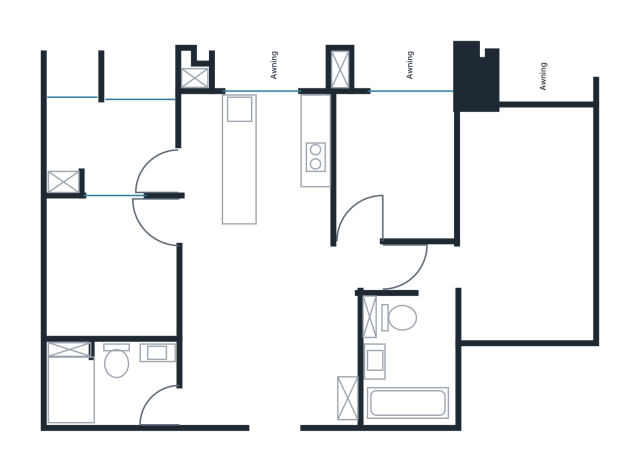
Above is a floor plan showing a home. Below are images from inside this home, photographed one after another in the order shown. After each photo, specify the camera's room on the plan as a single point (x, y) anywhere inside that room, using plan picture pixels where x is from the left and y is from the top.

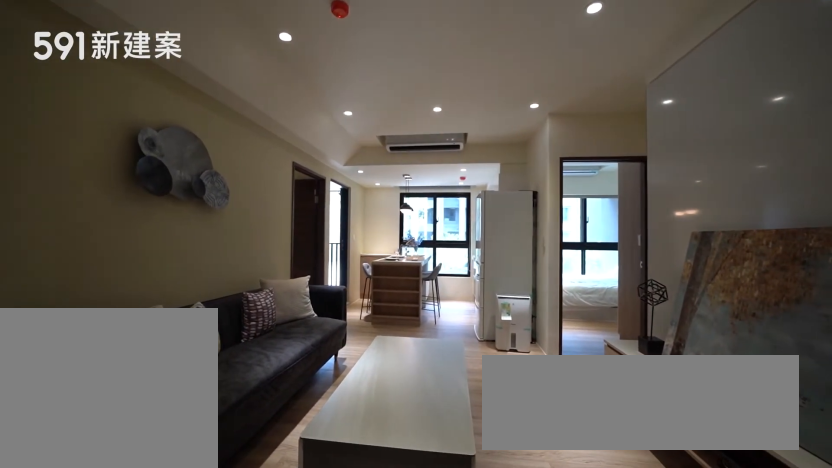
(269, 335)
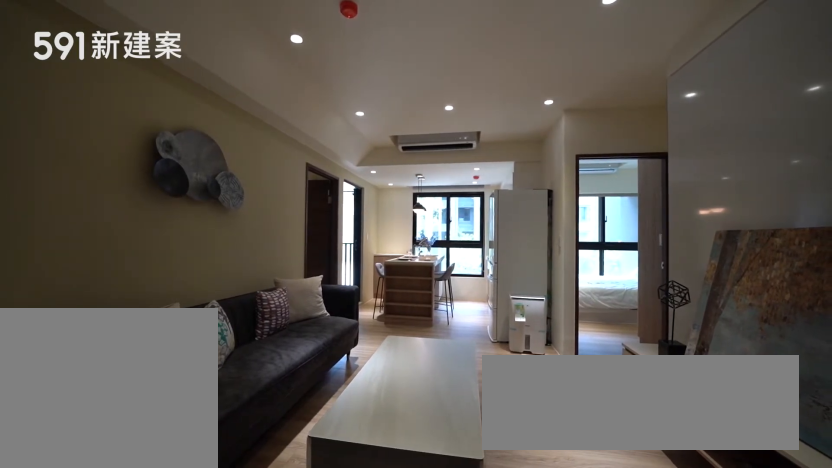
(269, 335)
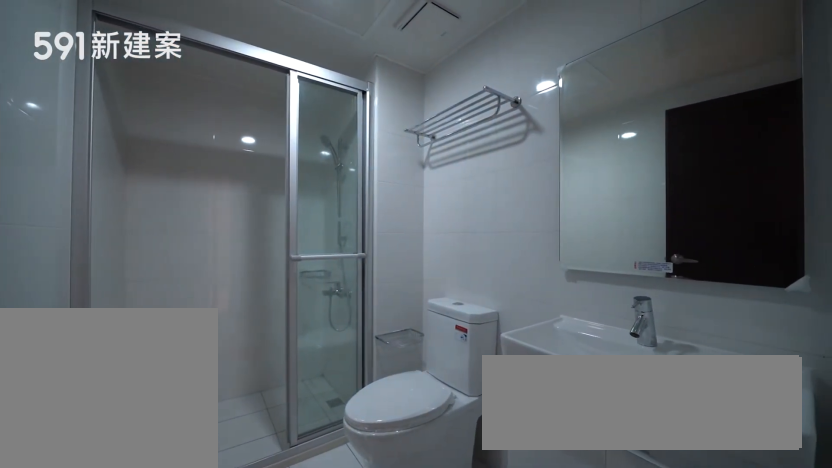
(109, 382)
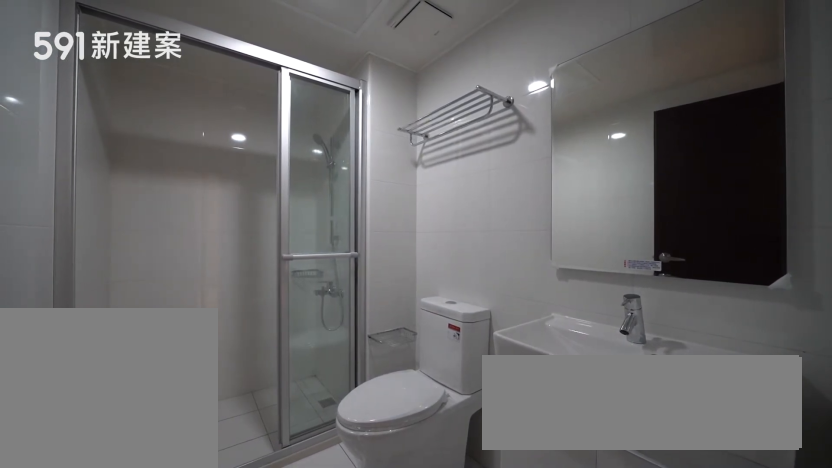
(109, 382)
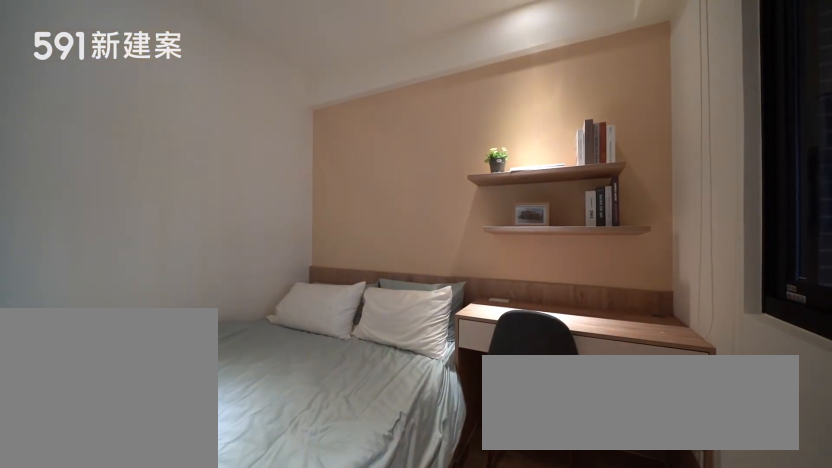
(111, 269)
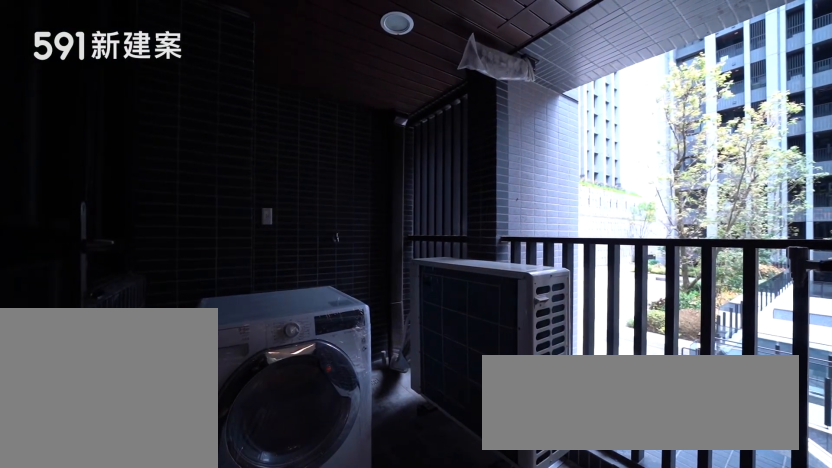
(112, 145)
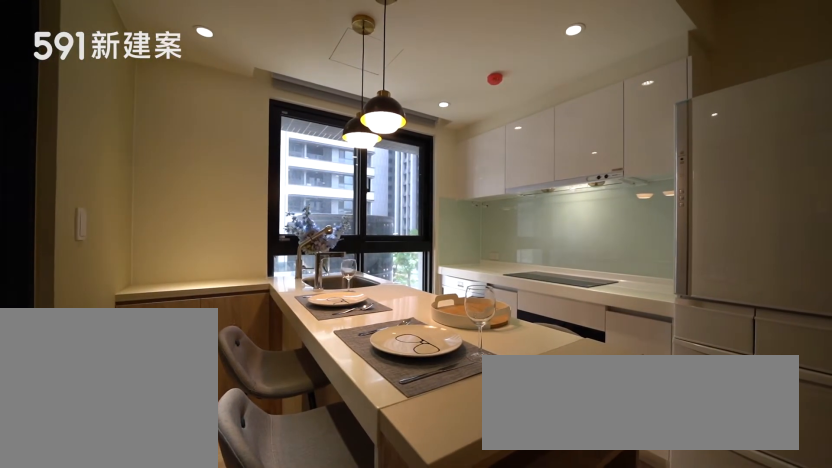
(226, 167)
